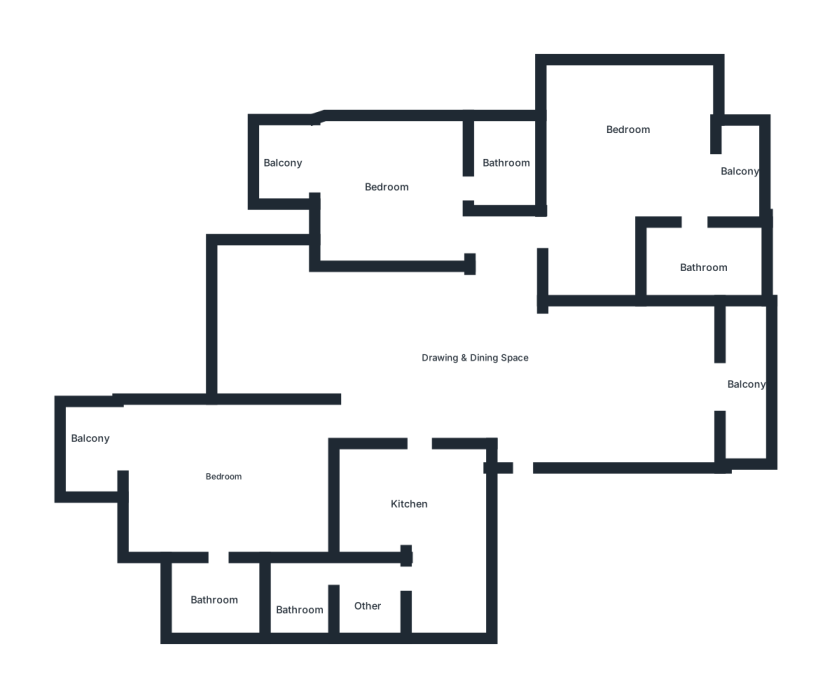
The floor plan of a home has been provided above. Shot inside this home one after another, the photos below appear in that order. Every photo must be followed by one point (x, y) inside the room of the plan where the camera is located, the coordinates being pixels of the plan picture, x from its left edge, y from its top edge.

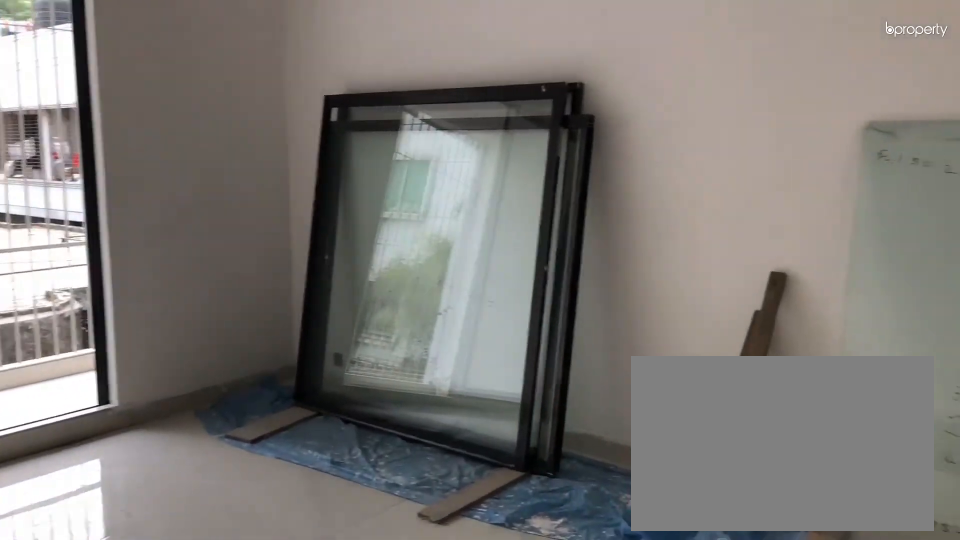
(622, 370)
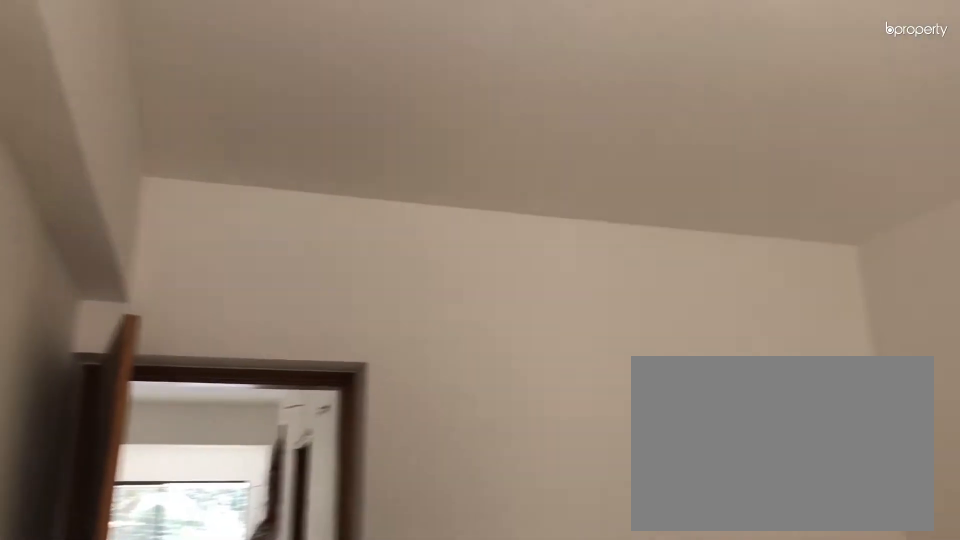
(213, 471)
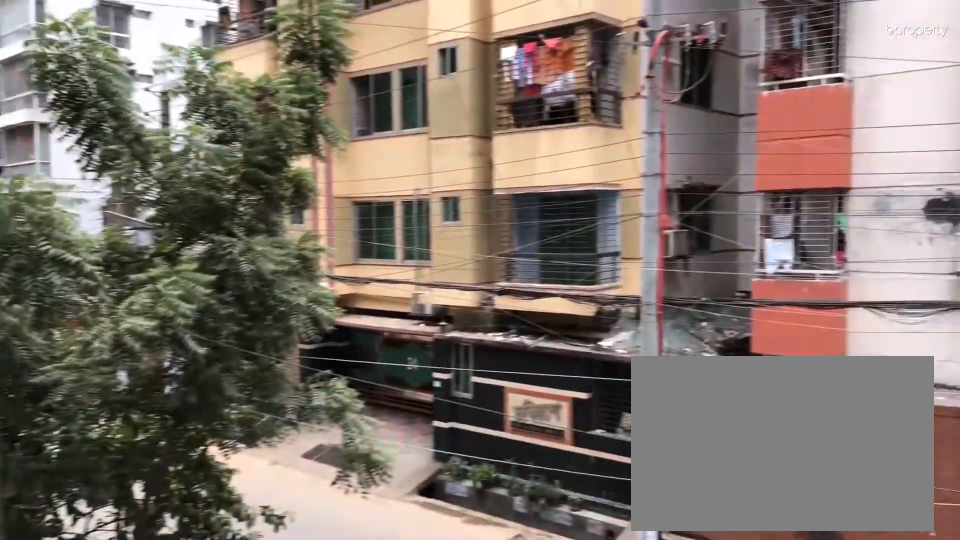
(99, 449)
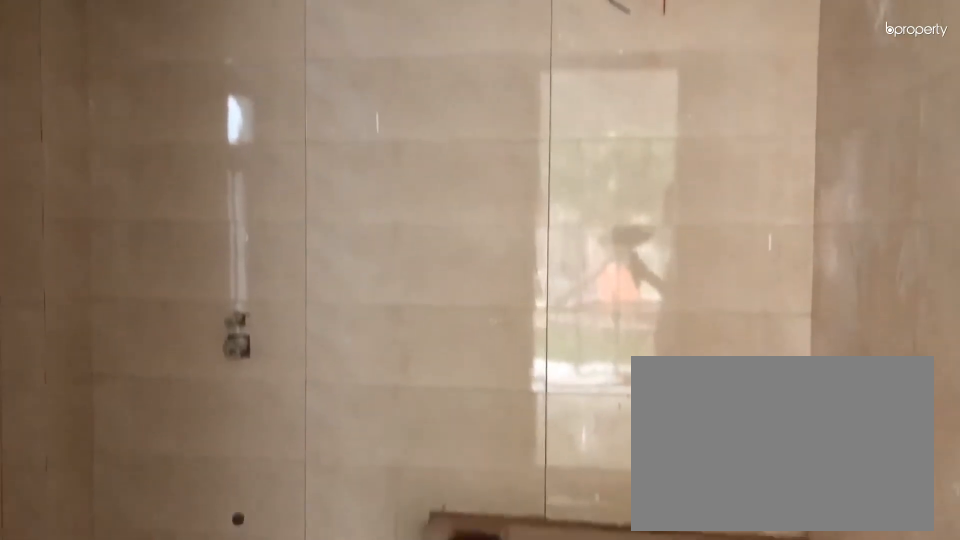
(514, 167)
